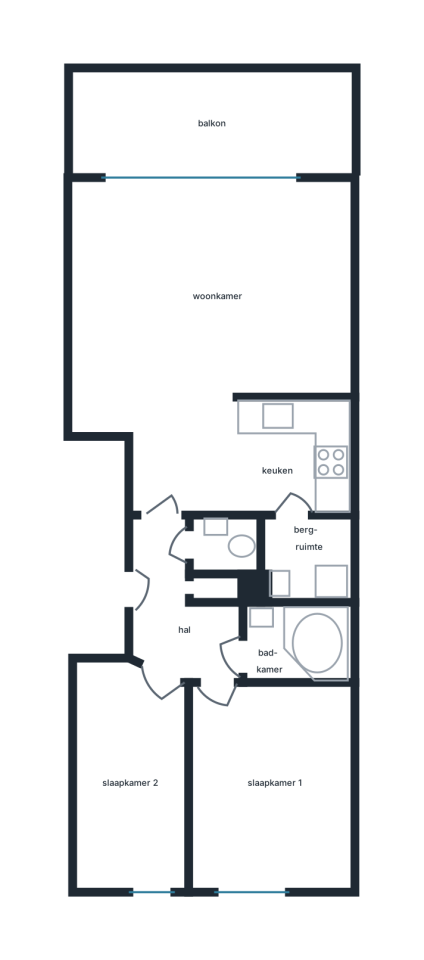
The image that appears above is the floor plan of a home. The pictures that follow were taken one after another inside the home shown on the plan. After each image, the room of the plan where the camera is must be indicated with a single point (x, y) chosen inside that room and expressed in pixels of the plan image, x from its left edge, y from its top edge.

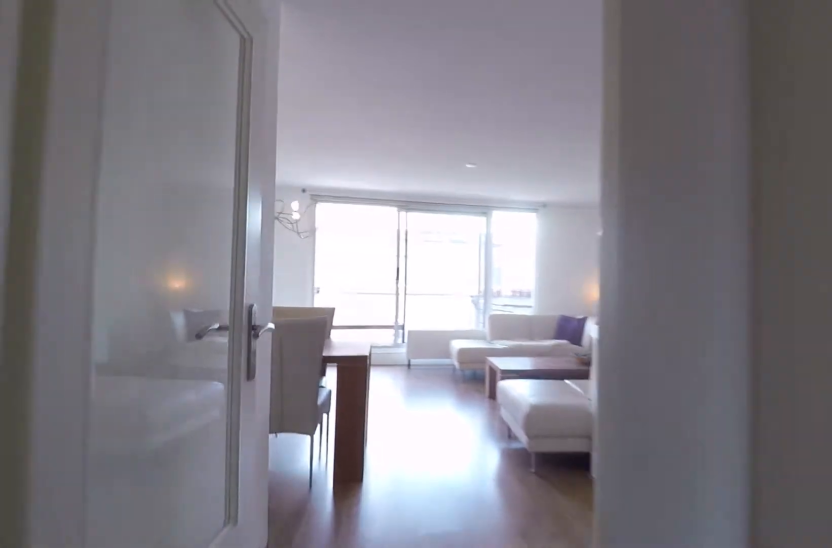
(179, 610)
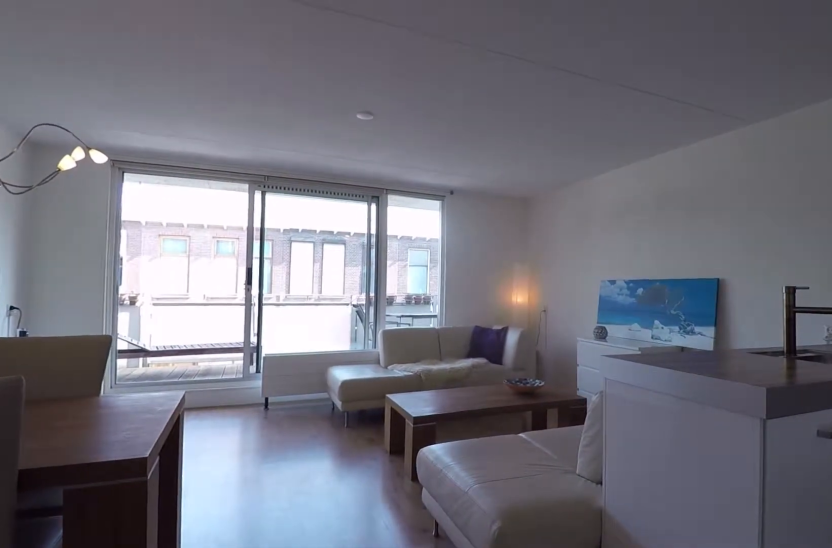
(228, 451)
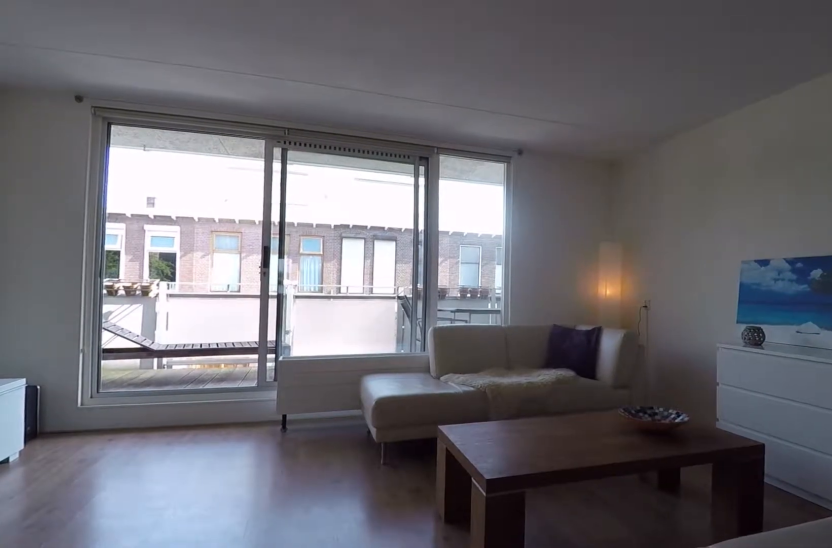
(212, 289)
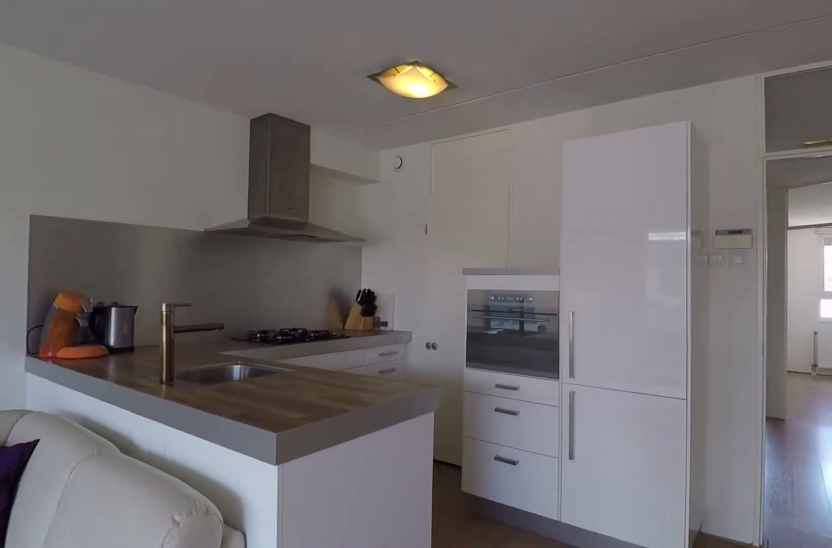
(212, 289)
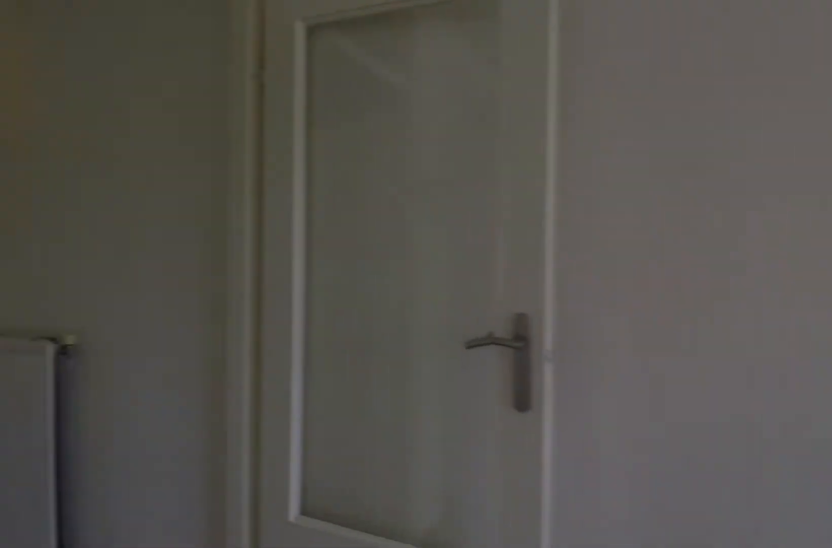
(229, 451)
